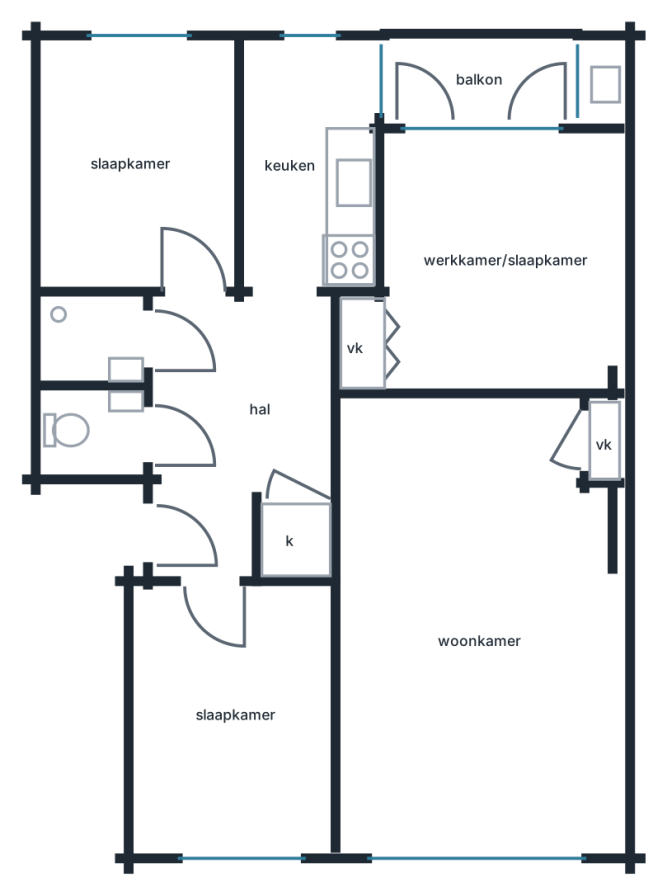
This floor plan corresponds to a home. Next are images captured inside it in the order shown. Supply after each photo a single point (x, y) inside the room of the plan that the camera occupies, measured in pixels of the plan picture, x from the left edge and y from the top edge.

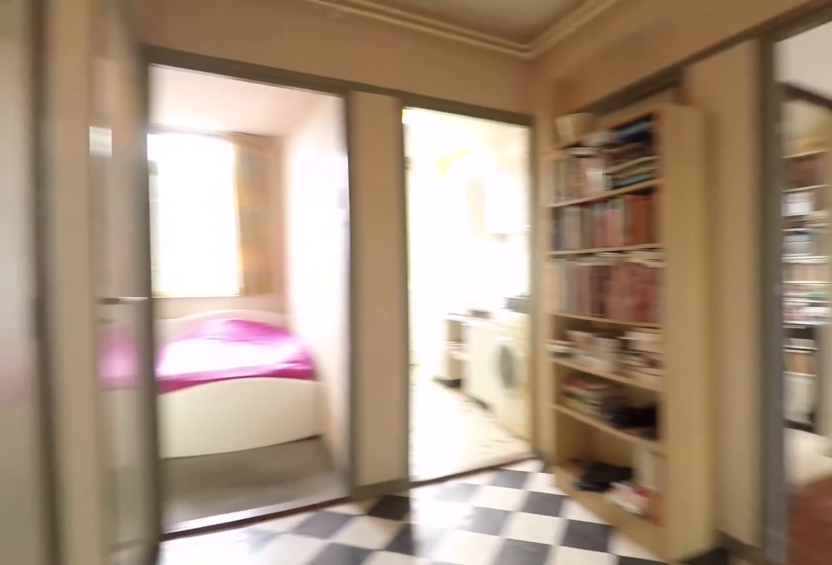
(233, 420)
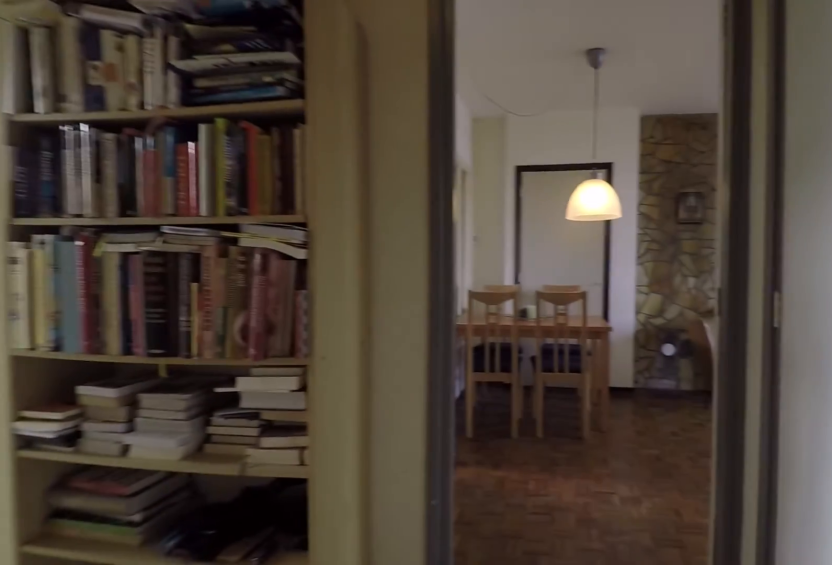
(233, 420)
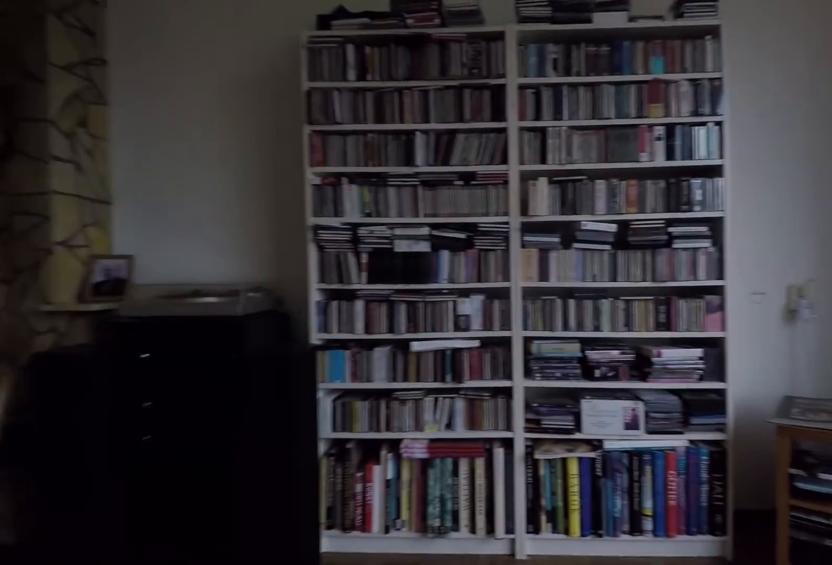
(475, 631)
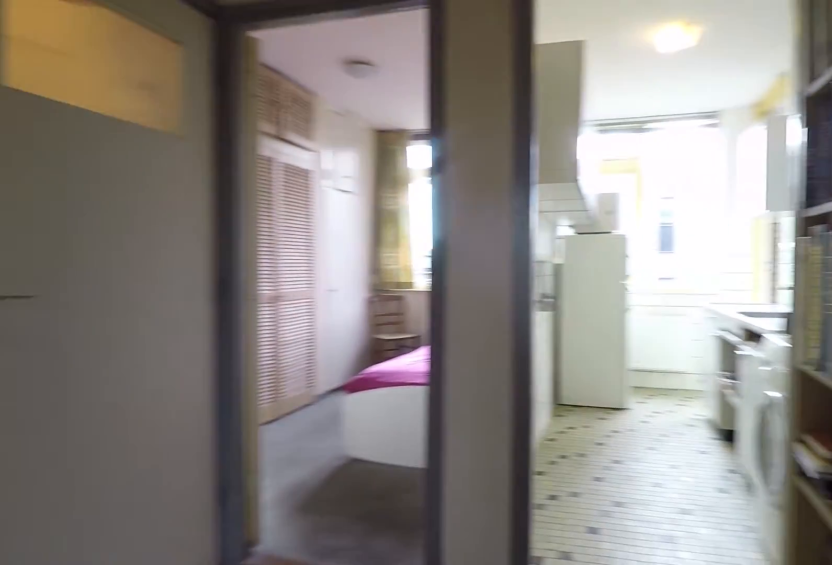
(234, 421)
